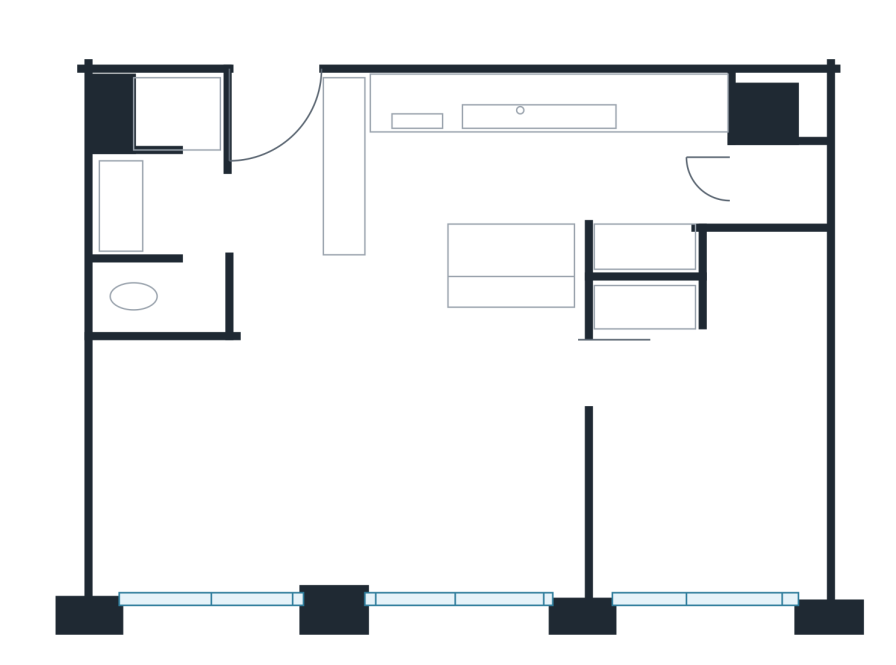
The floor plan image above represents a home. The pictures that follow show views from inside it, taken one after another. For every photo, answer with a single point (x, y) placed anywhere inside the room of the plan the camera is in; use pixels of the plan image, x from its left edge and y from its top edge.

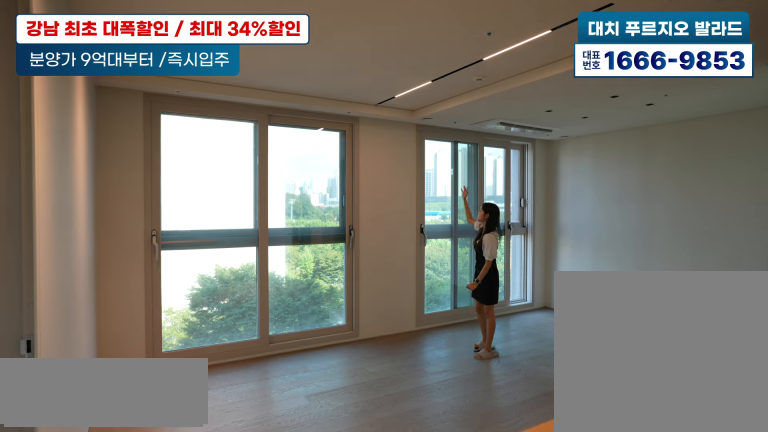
(302, 430)
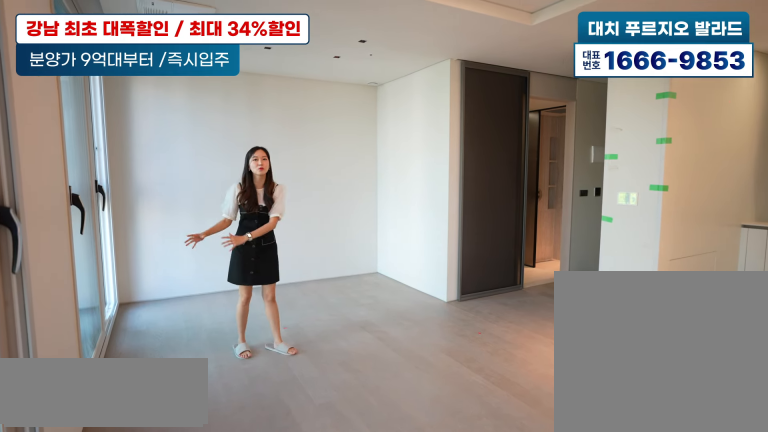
(303, 432)
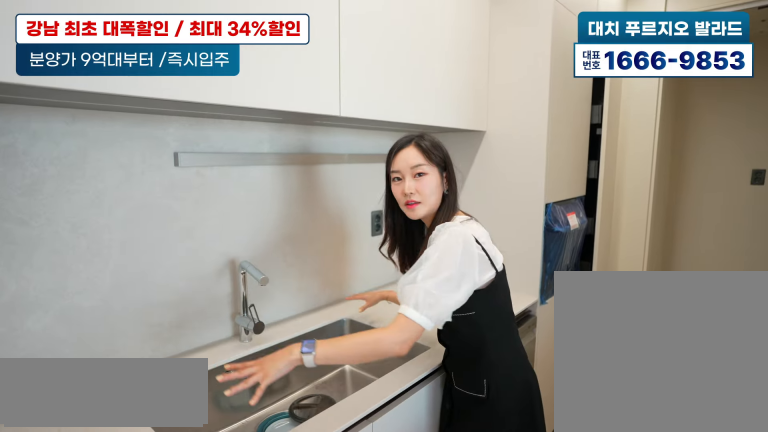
(569, 164)
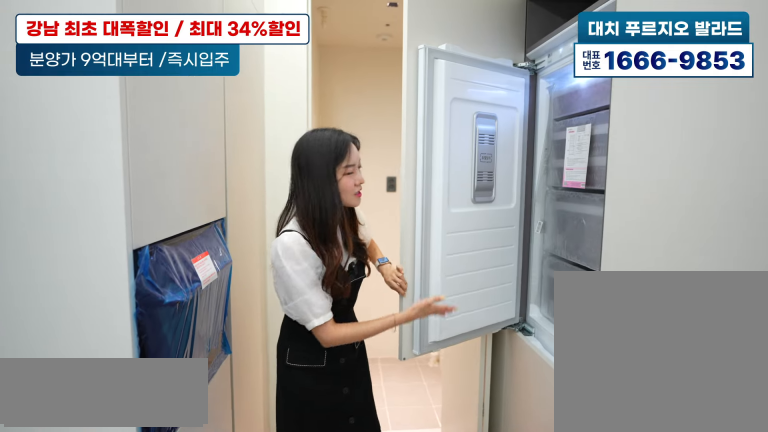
(569, 164)
